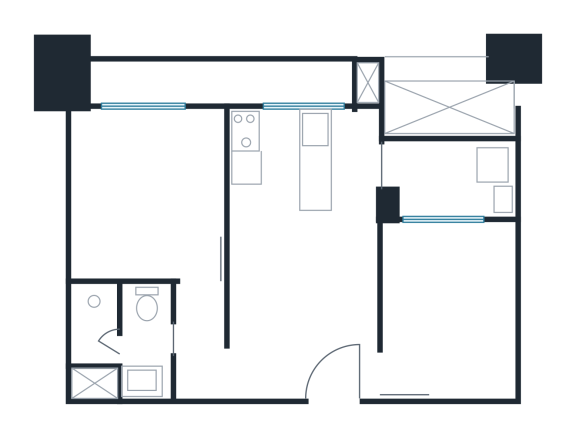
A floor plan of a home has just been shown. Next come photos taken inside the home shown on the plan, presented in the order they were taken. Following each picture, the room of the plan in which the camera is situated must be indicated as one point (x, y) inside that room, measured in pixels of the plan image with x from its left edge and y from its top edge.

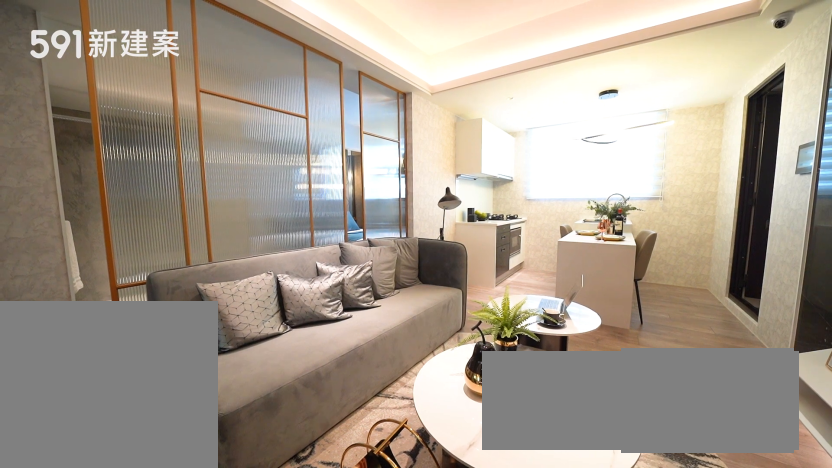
(302, 280)
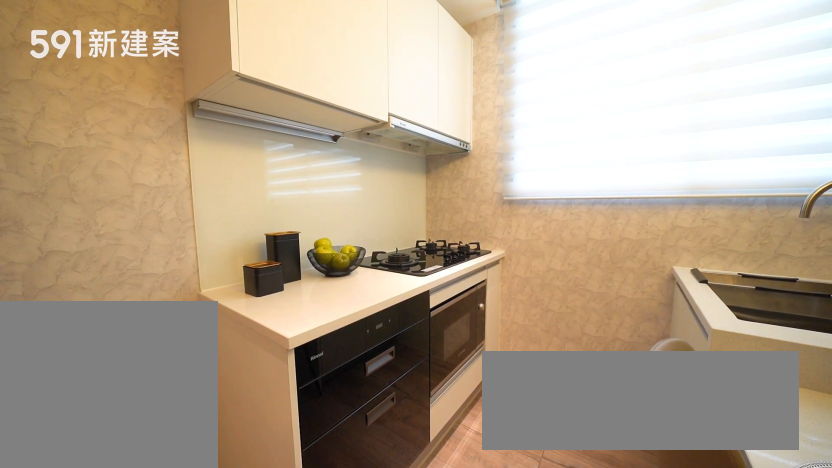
(274, 156)
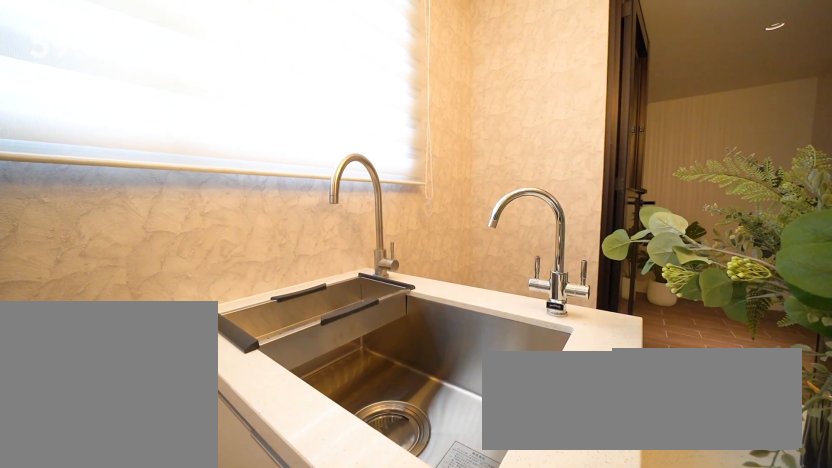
(274, 156)
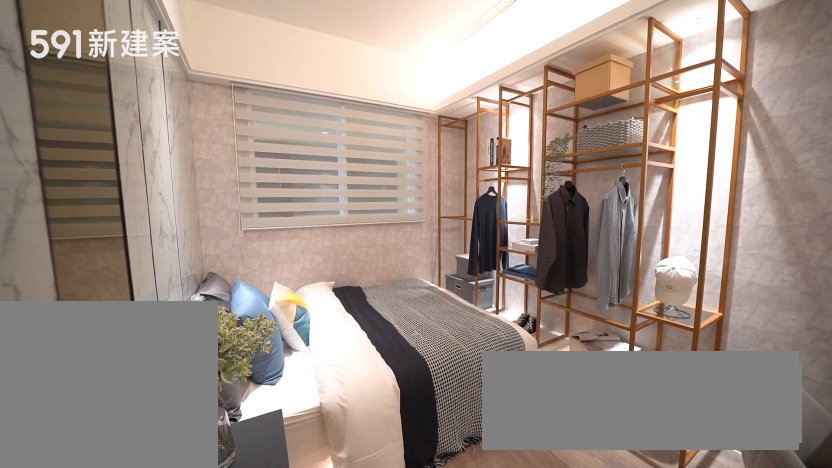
(452, 305)
